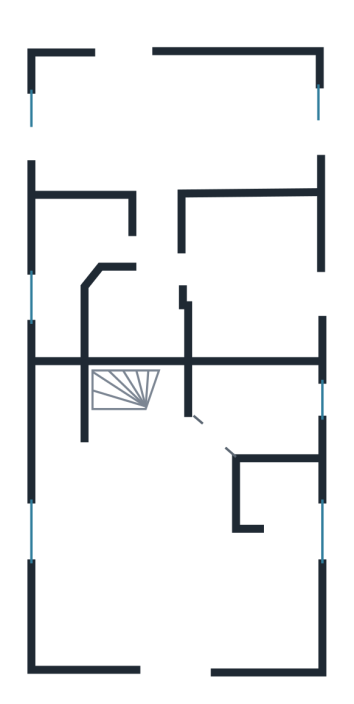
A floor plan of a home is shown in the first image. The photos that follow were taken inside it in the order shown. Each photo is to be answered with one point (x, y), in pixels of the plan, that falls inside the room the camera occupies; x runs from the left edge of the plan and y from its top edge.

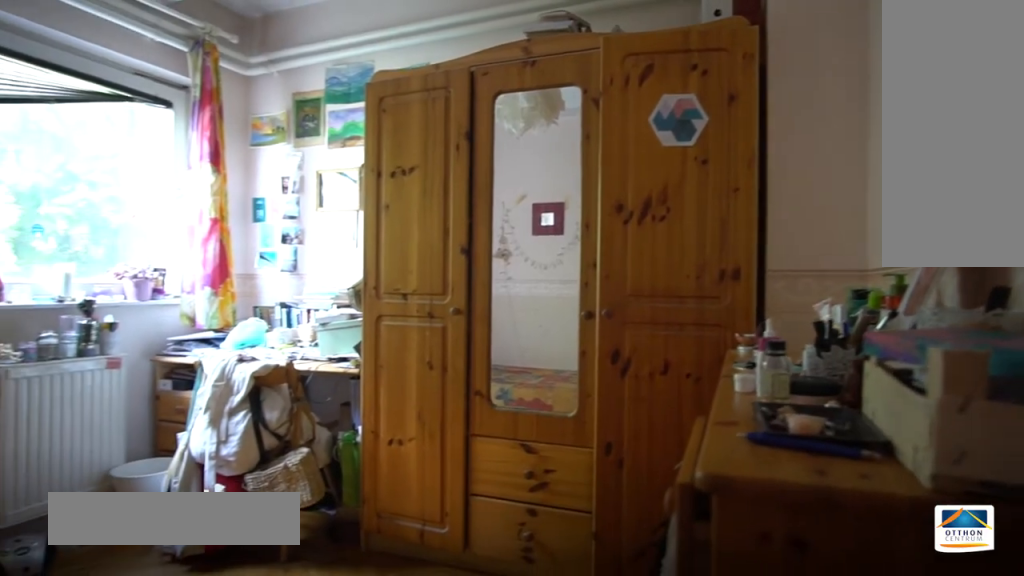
(251, 270)
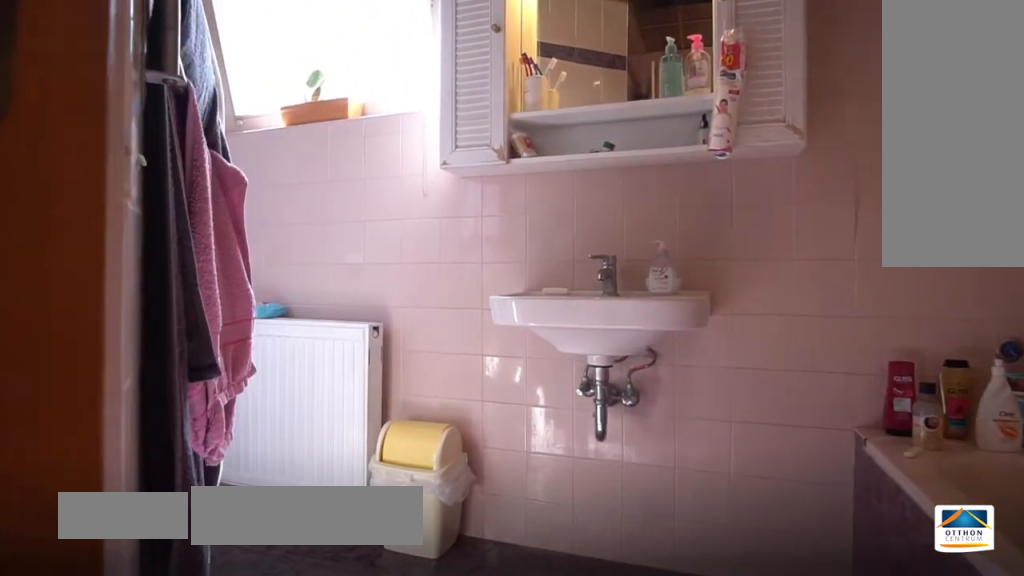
(71, 242)
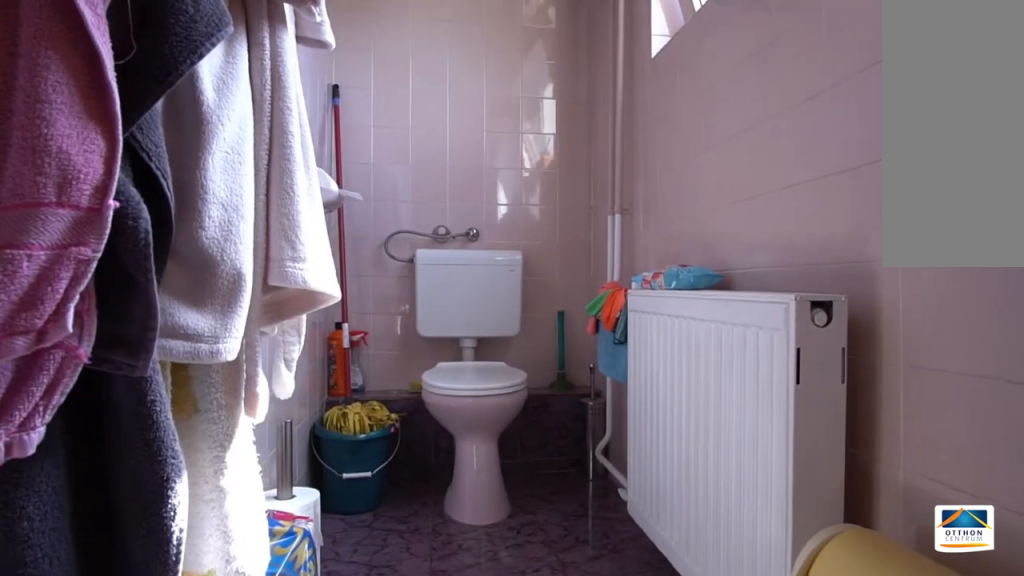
(72, 242)
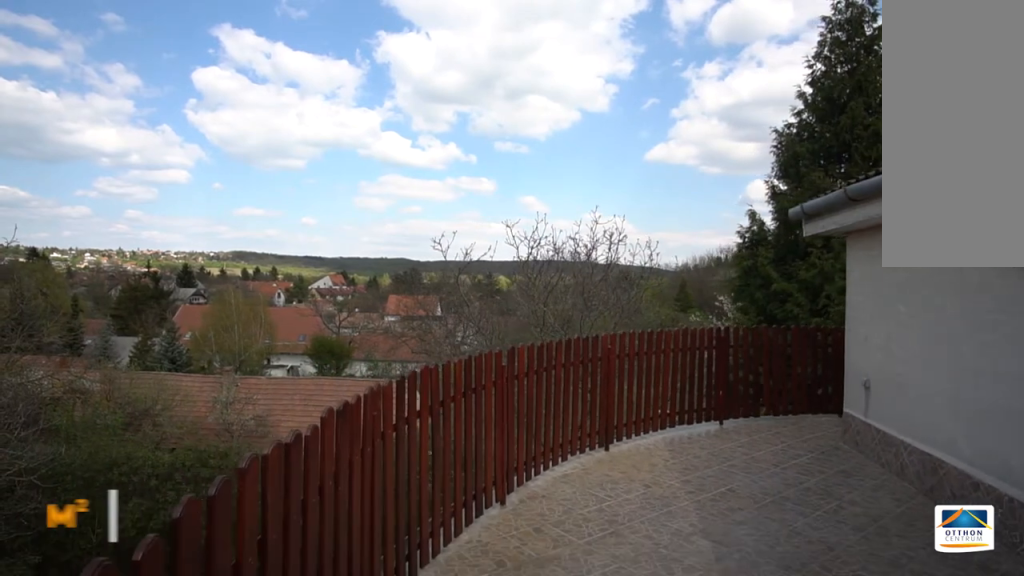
(186, 28)
